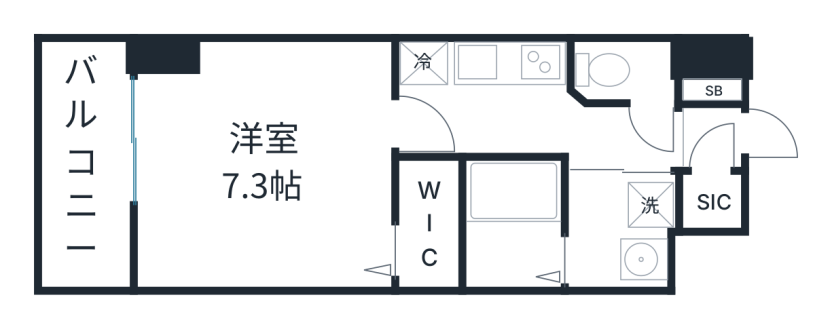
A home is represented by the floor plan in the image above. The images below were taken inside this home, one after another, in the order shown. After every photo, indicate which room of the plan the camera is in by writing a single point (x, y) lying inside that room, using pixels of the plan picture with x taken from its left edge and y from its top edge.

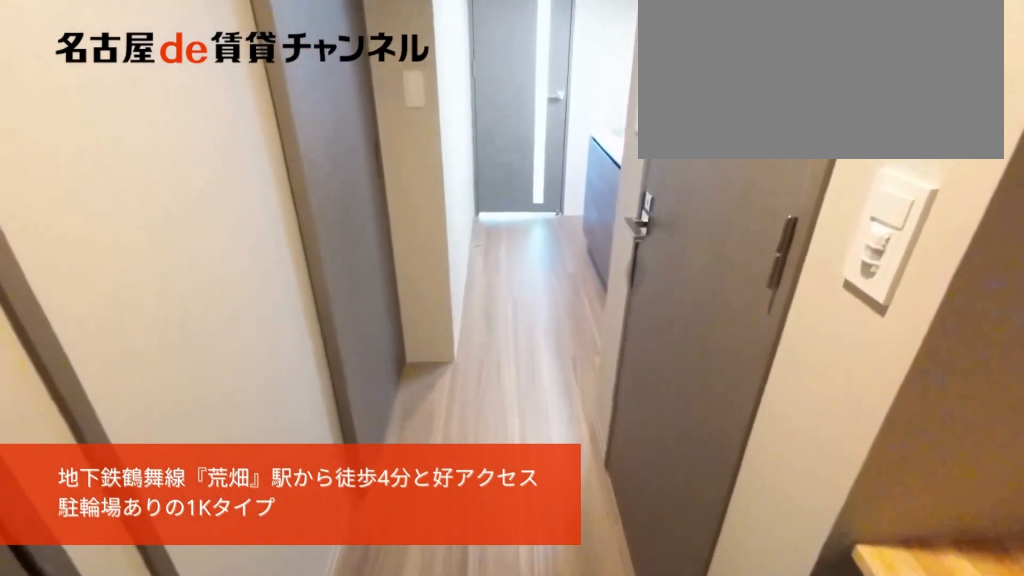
(711, 137)
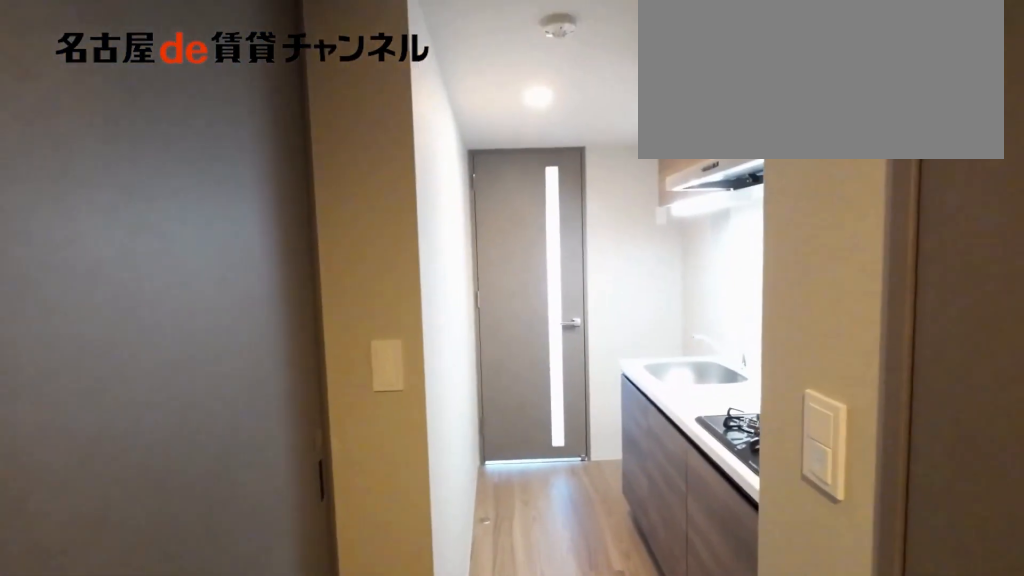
(535, 125)
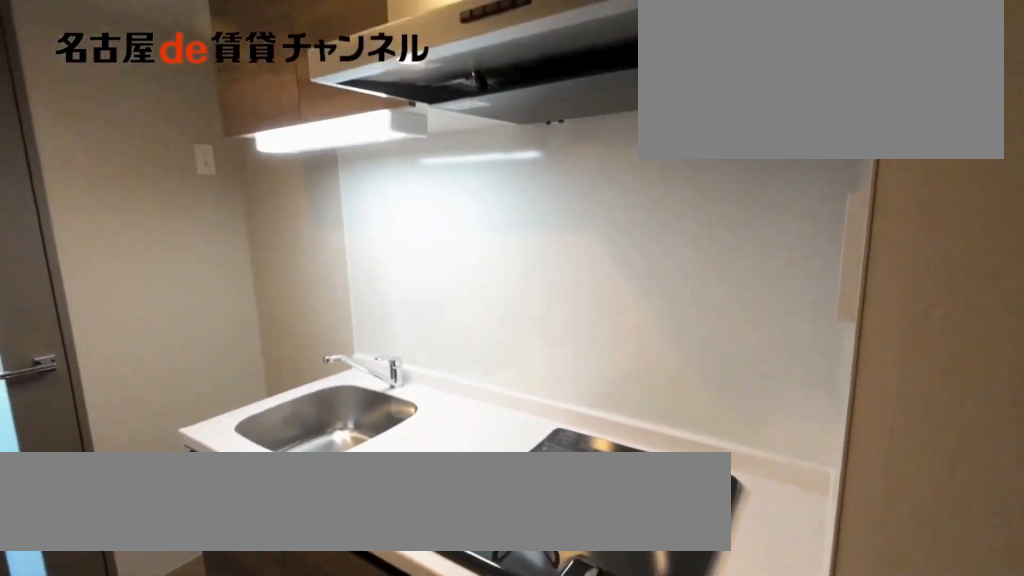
(482, 63)
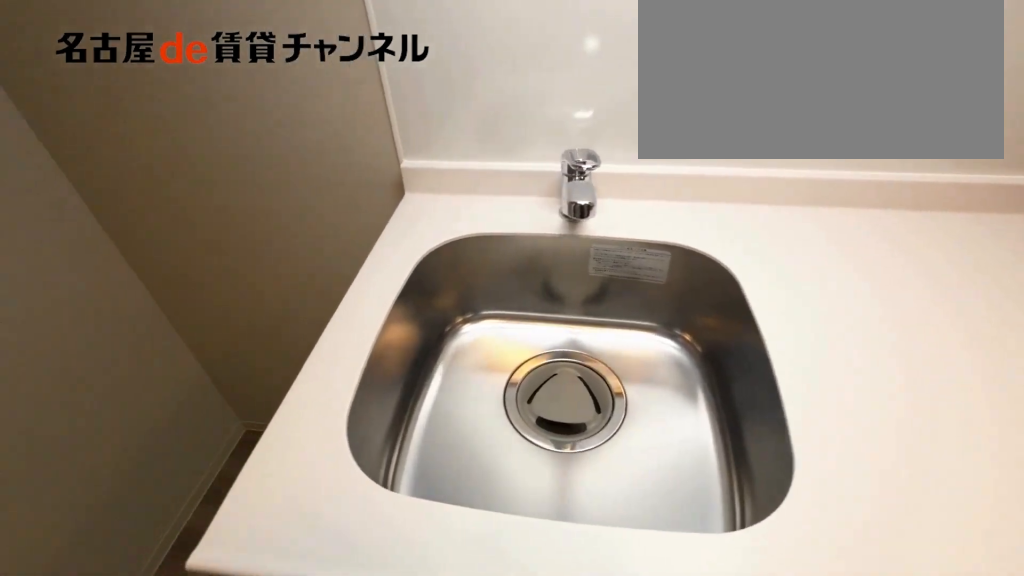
(482, 63)
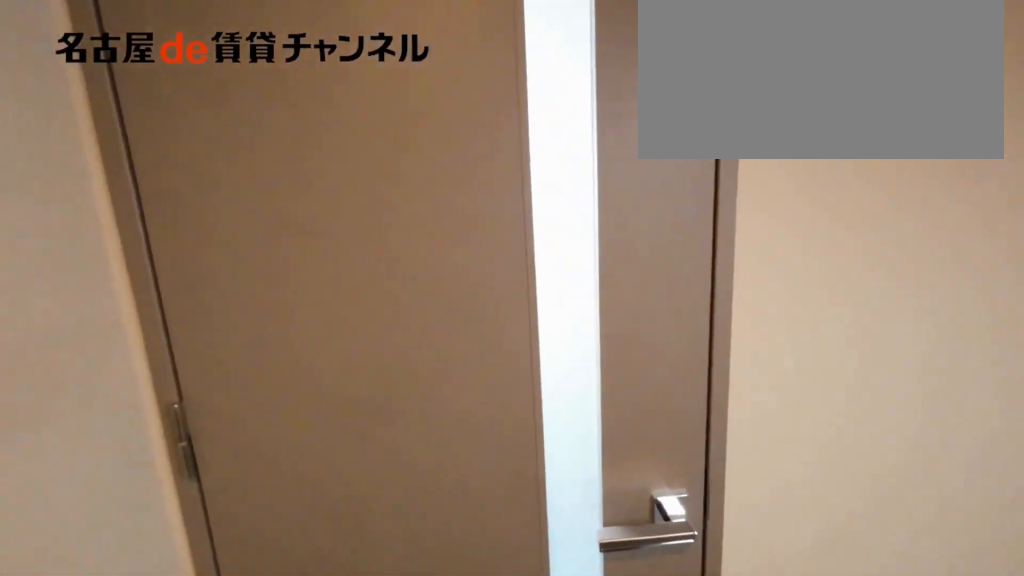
(533, 125)
